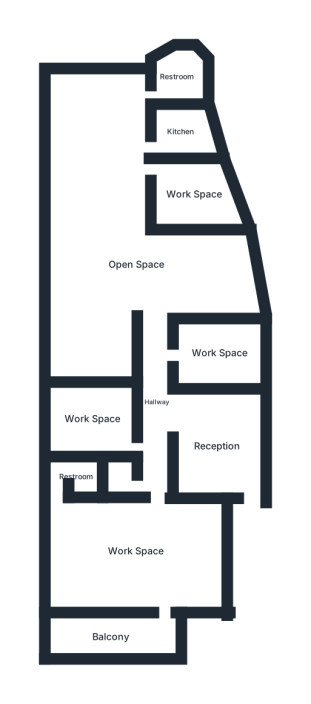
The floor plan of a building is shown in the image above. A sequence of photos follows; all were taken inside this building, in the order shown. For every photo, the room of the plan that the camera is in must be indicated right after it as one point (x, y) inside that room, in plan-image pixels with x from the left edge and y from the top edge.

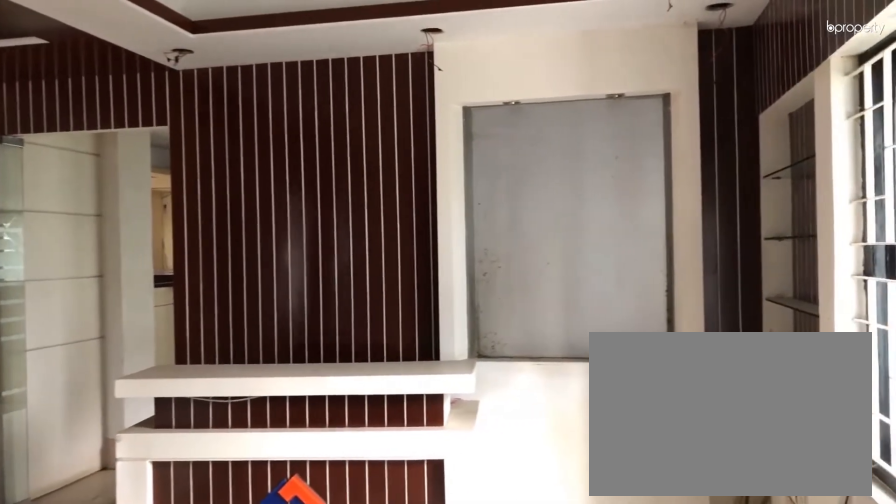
(217, 445)
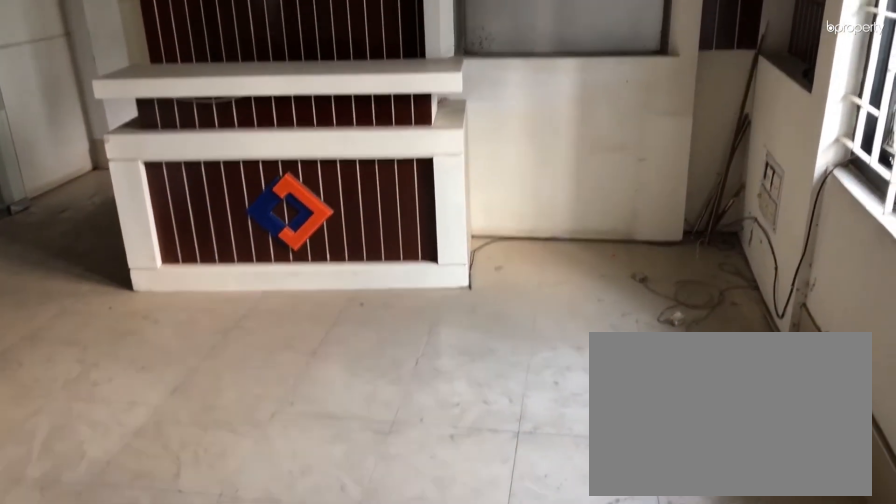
(217, 445)
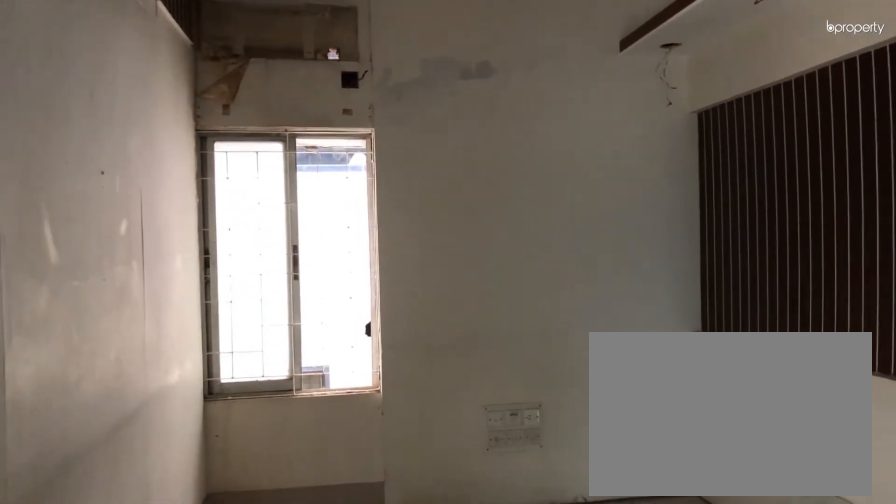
(93, 421)
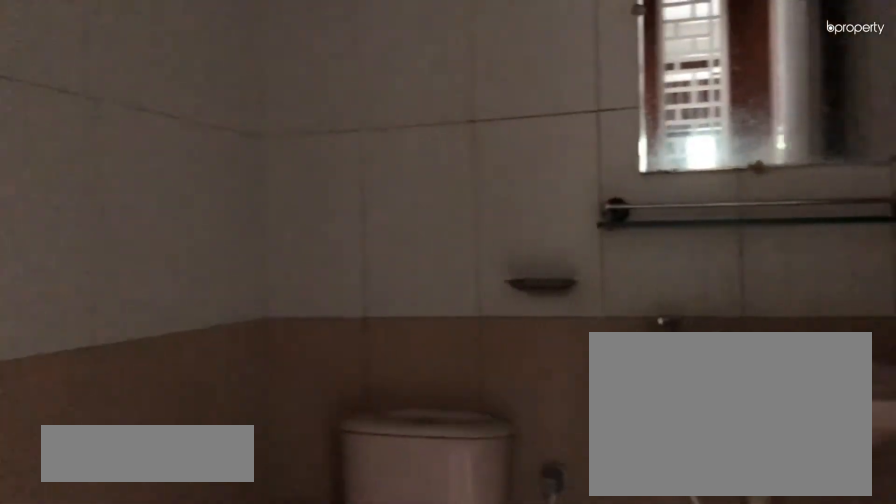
(121, 479)
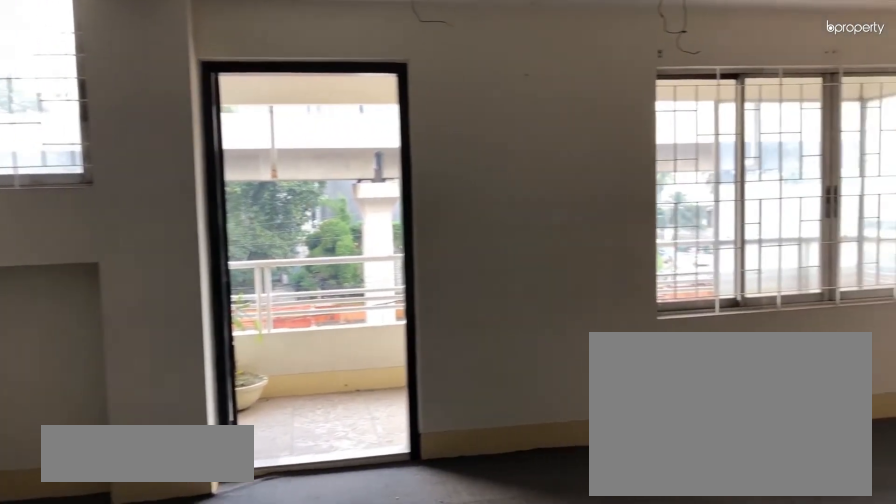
(135, 552)
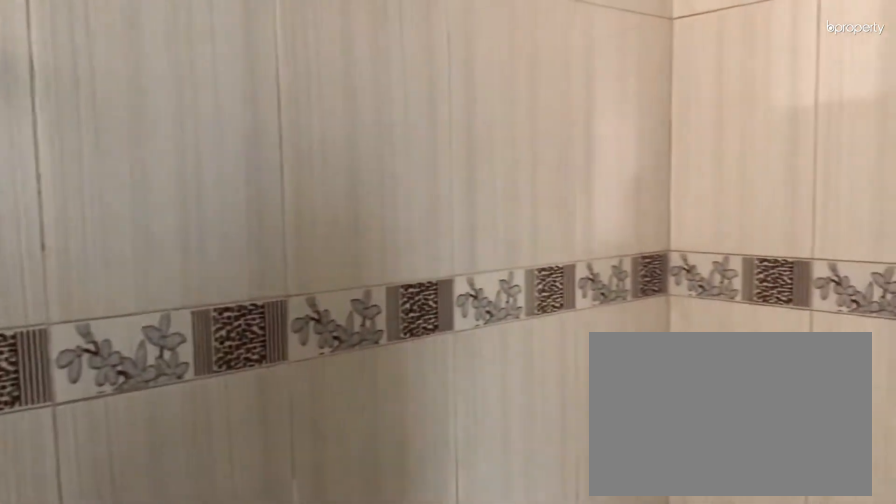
(72, 480)
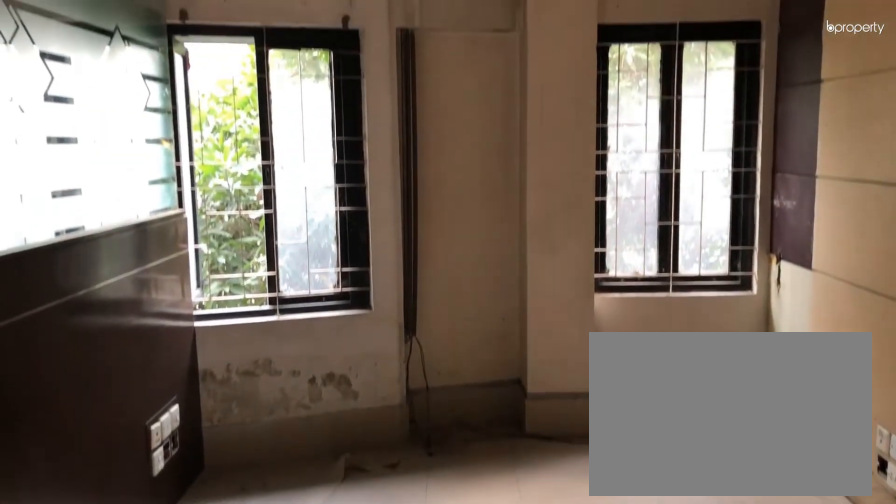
(219, 352)
